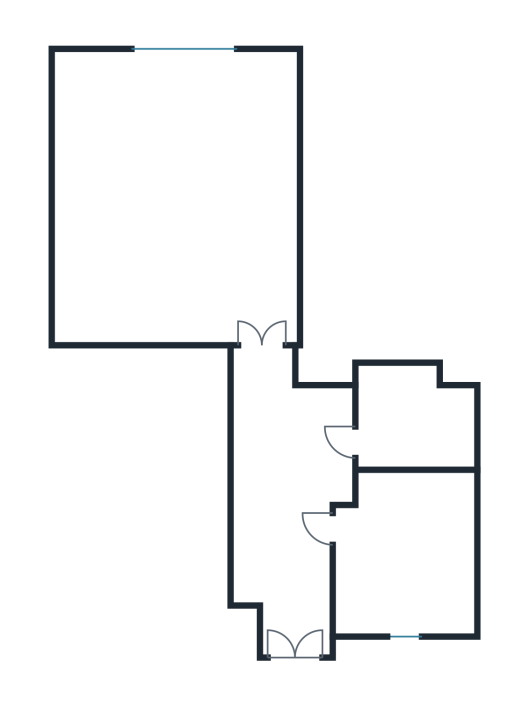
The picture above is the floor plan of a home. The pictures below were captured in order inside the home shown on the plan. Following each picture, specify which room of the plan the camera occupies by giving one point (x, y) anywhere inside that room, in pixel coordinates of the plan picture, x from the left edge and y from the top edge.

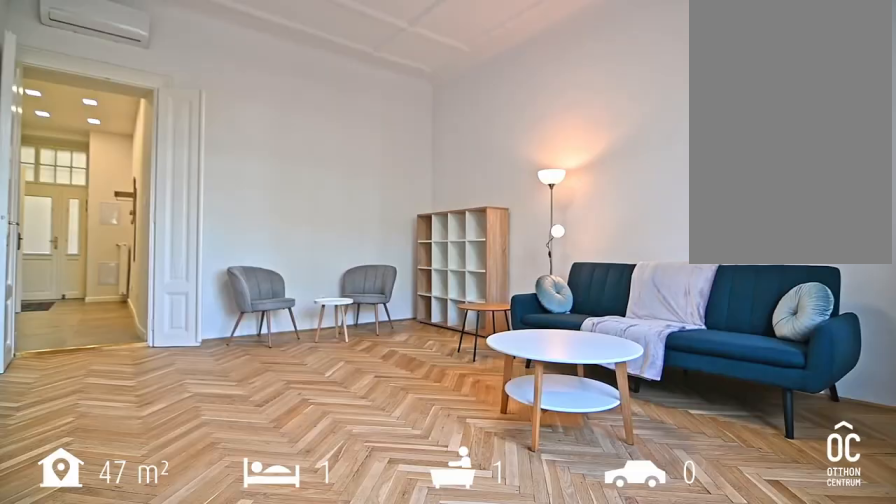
(174, 202)
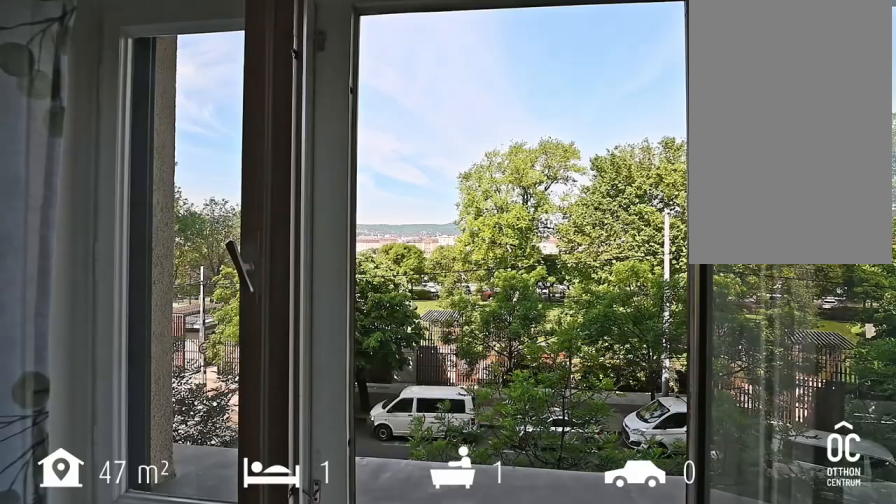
(174, 202)
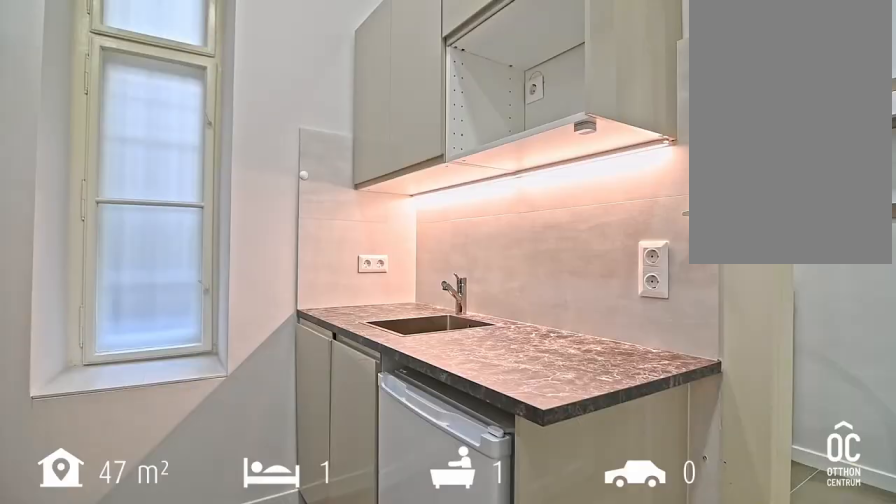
(407, 552)
